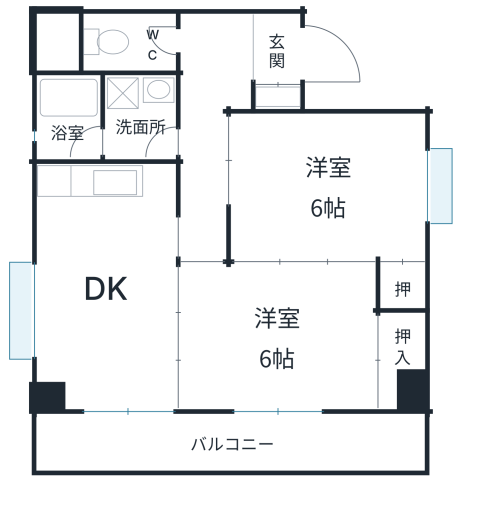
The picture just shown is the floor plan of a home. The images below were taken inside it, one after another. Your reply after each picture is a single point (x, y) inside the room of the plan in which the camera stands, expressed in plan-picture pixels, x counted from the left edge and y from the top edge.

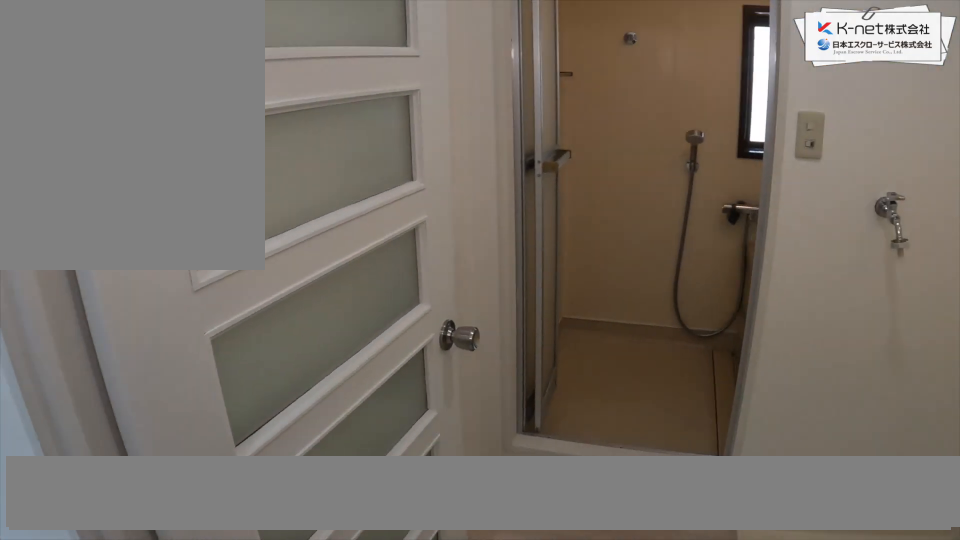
(139, 116)
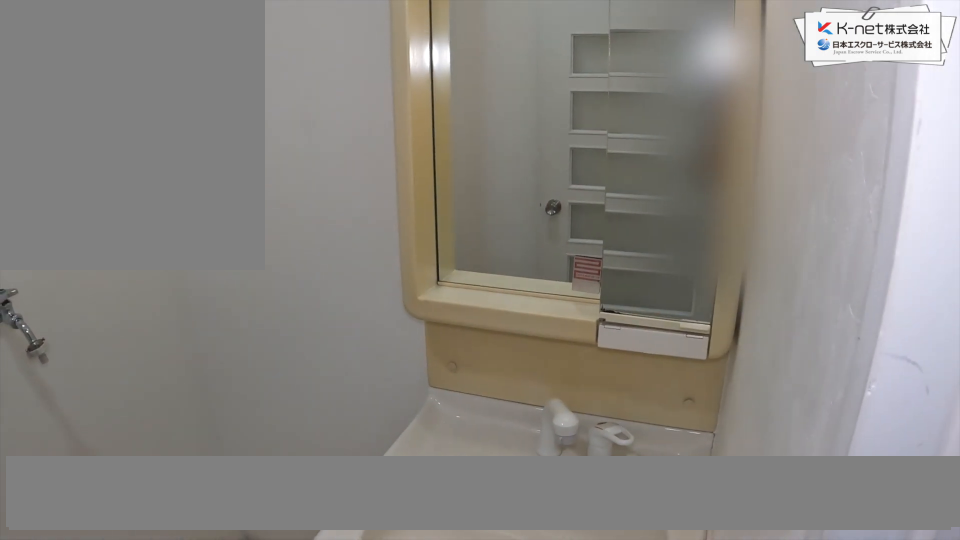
(139, 116)
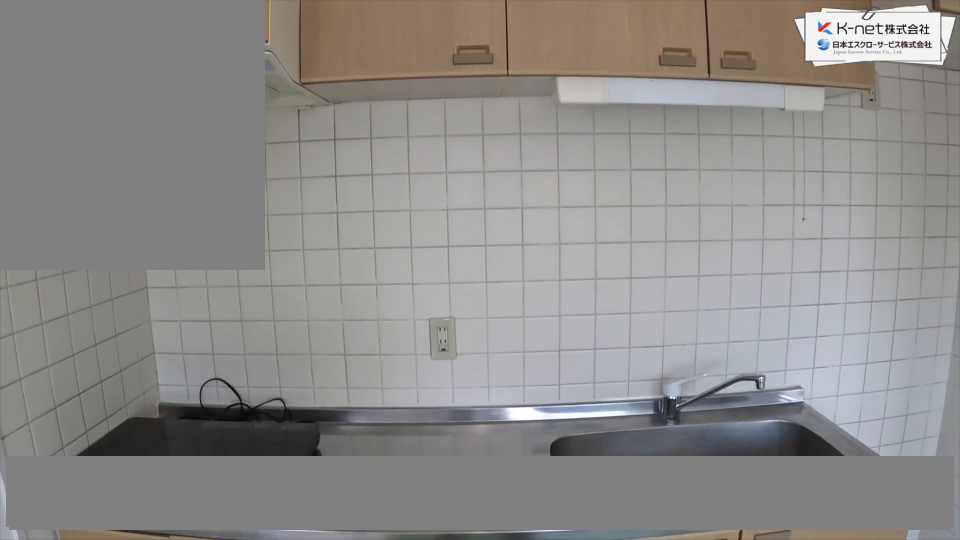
(106, 294)
